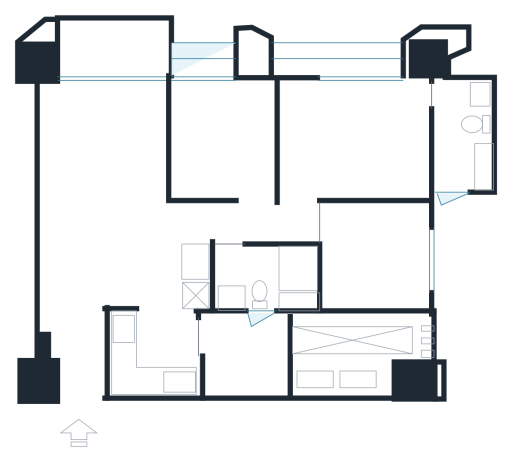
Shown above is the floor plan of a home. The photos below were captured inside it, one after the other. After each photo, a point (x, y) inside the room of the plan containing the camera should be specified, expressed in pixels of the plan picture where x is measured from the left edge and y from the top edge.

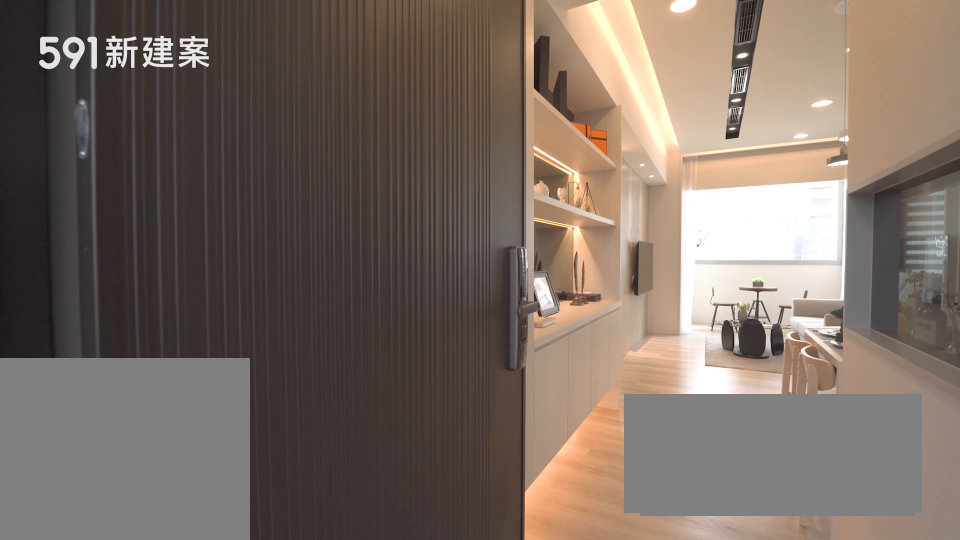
(77, 357)
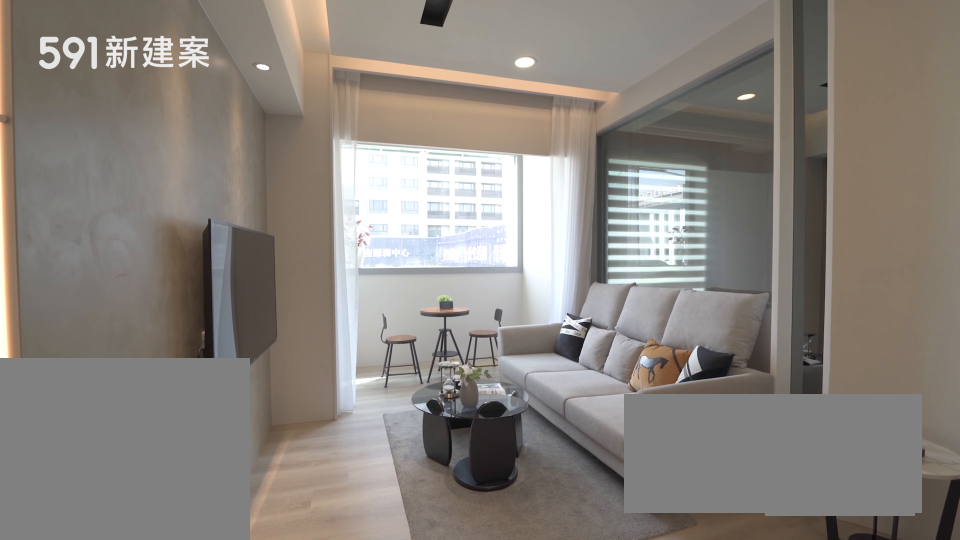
(102, 163)
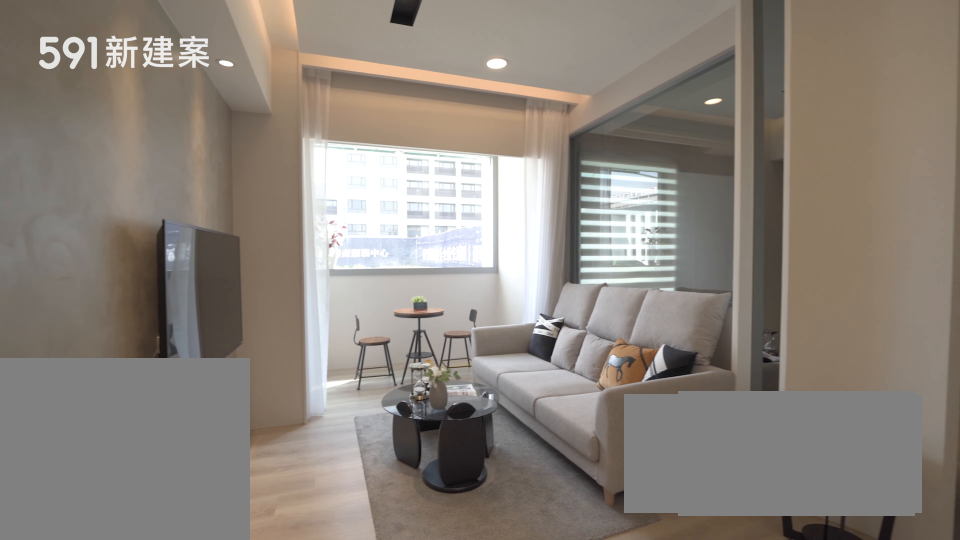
(102, 163)
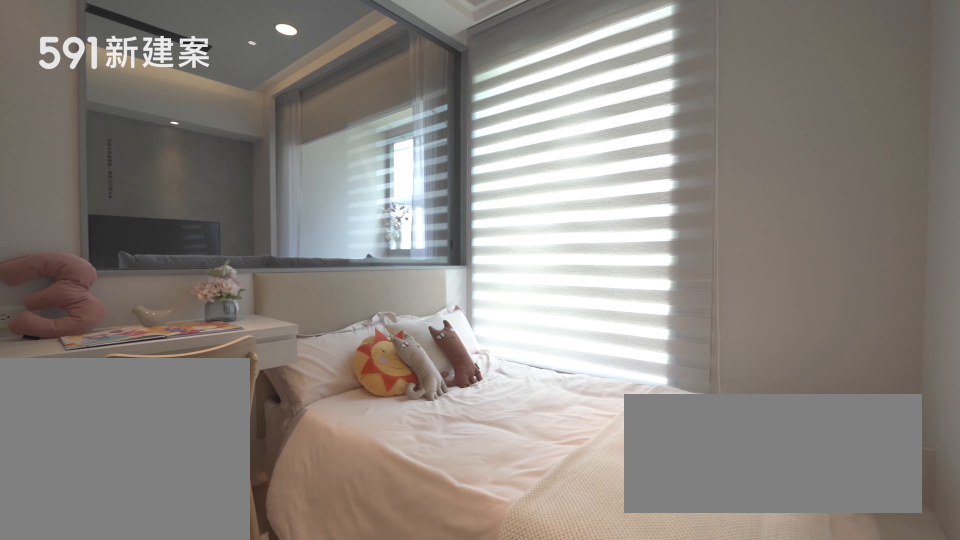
(221, 137)
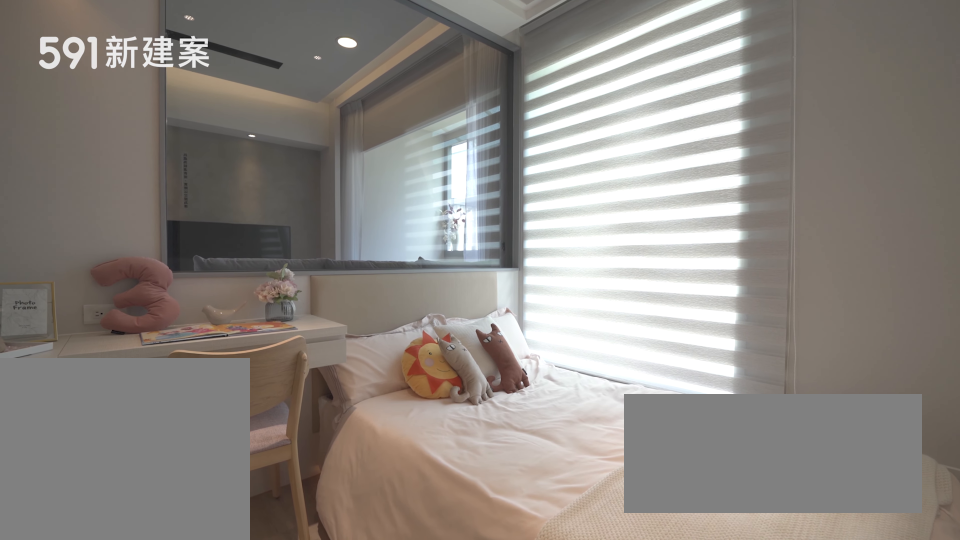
(221, 137)
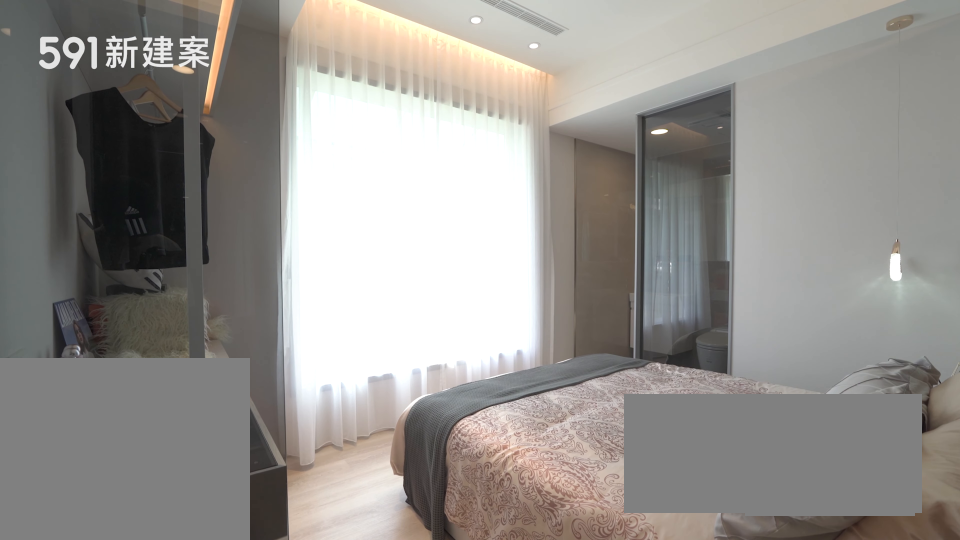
(355, 138)
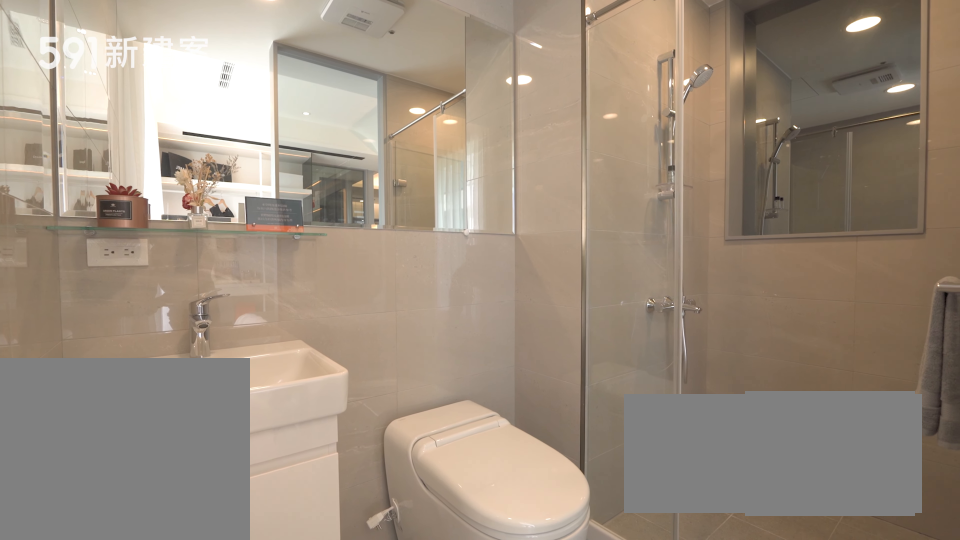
(459, 136)
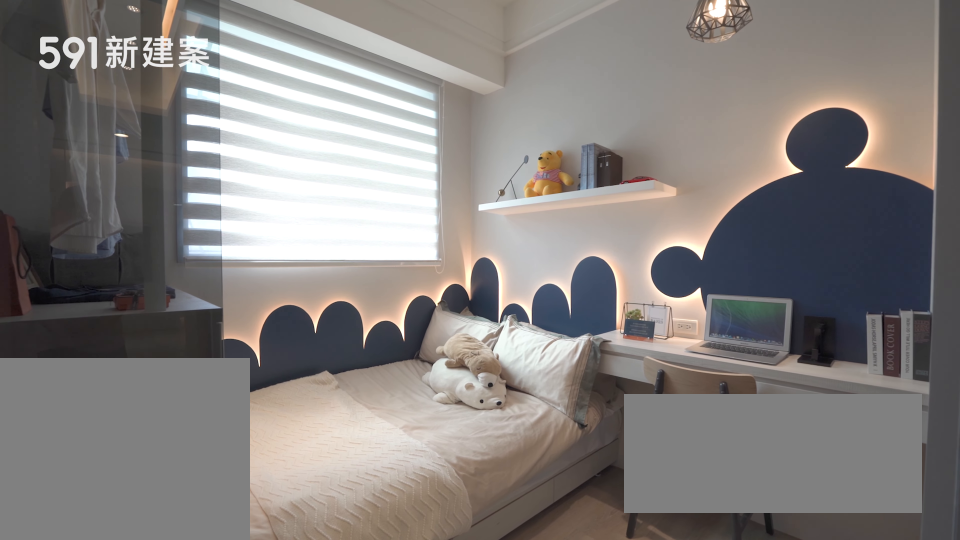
(378, 258)
